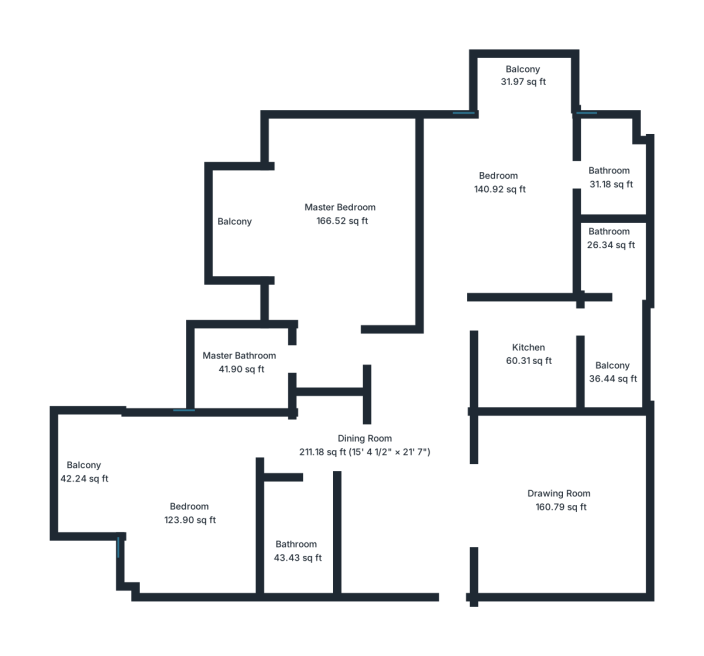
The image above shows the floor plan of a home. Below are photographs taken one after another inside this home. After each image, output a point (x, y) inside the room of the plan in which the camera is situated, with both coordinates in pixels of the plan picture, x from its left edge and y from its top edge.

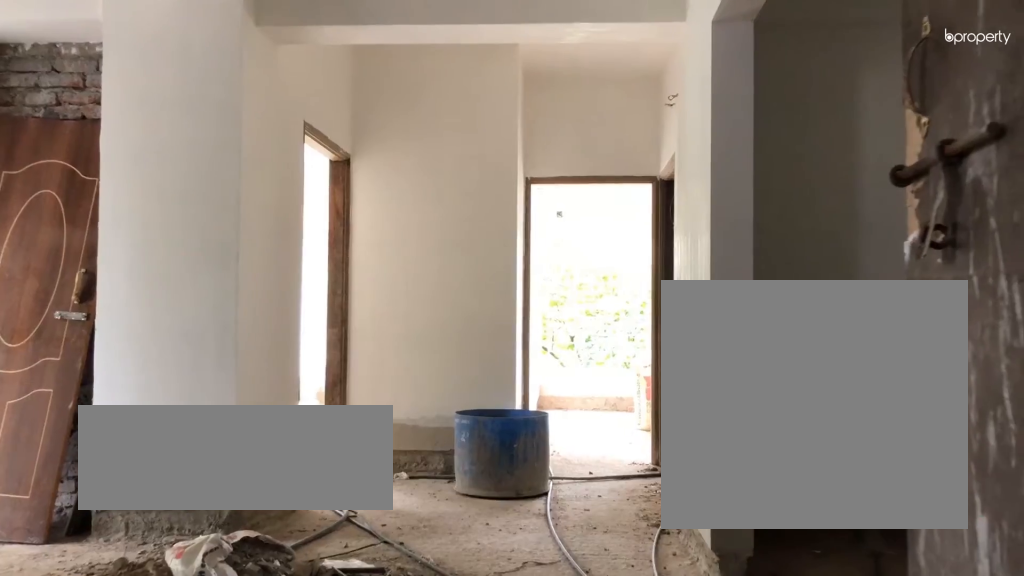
(398, 525)
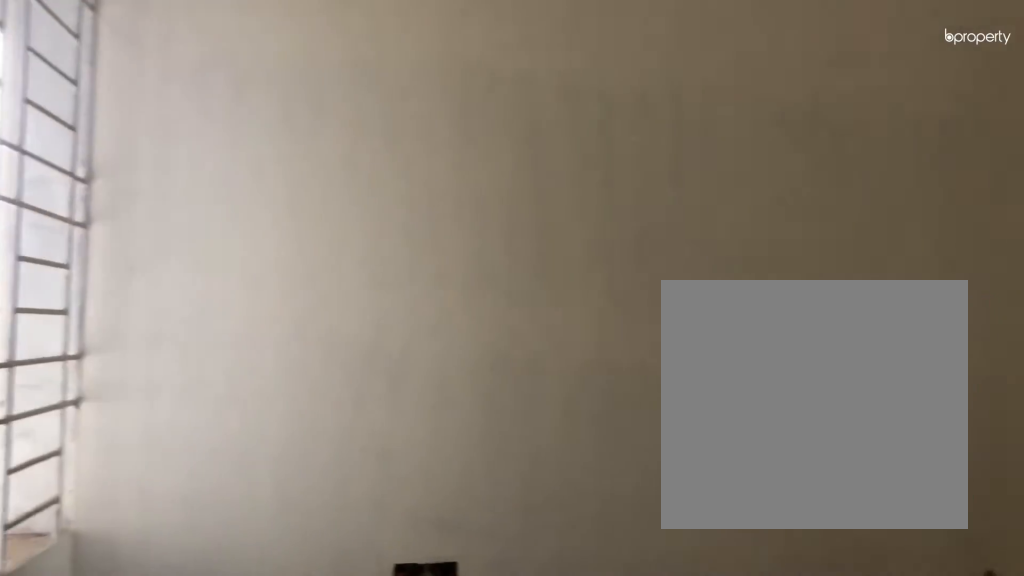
(398, 525)
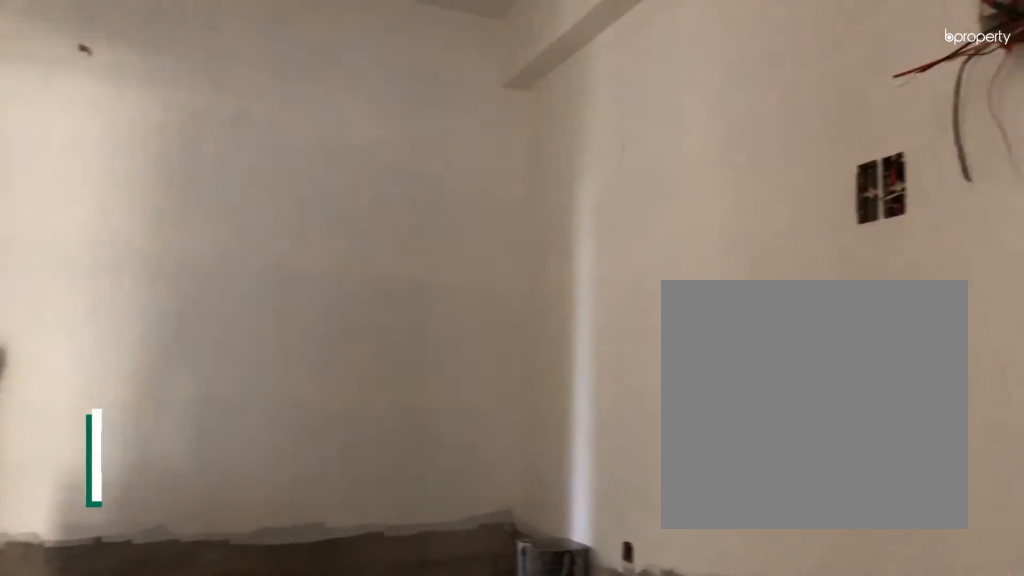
(562, 505)
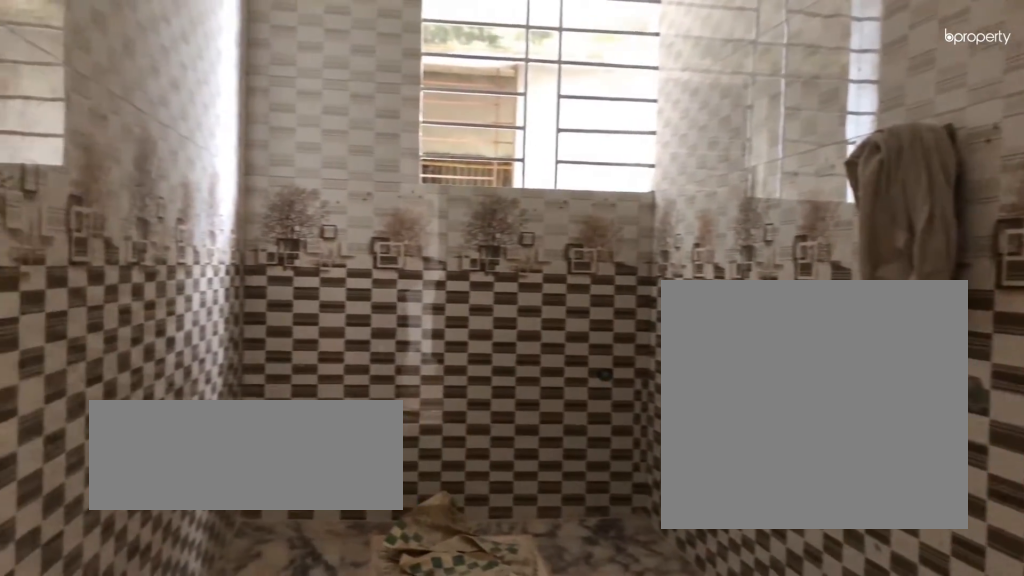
(296, 551)
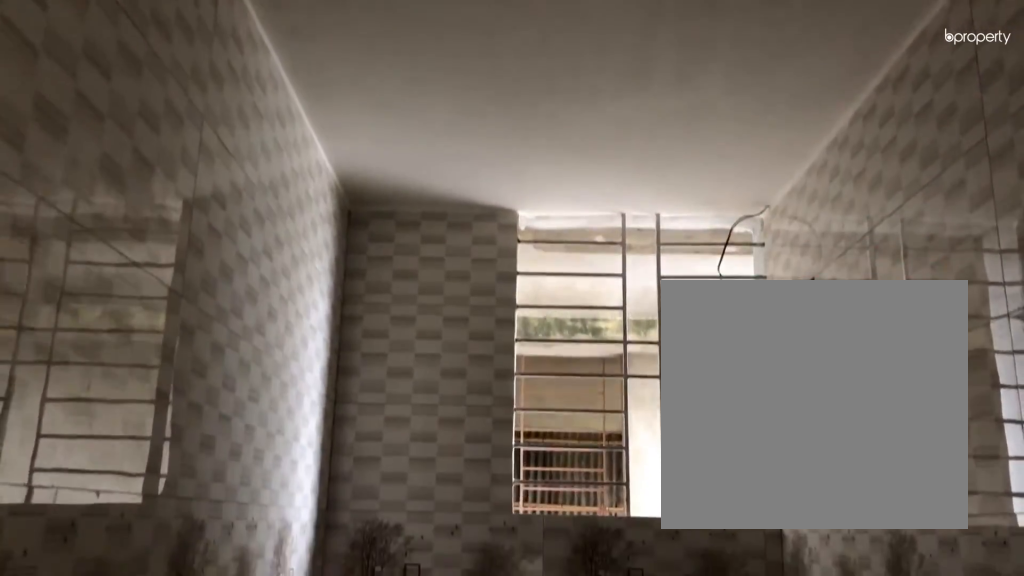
(296, 551)
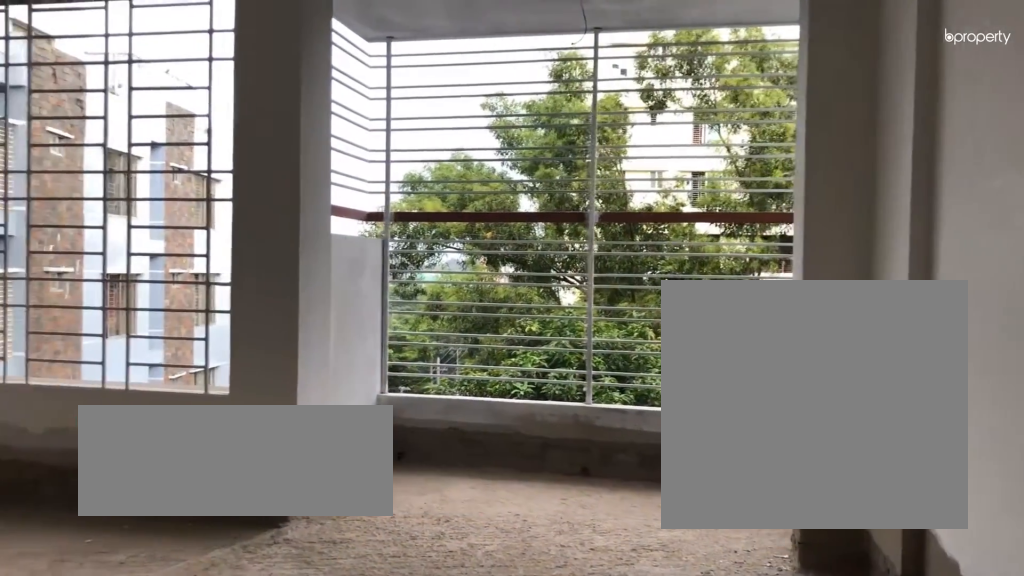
(190, 512)
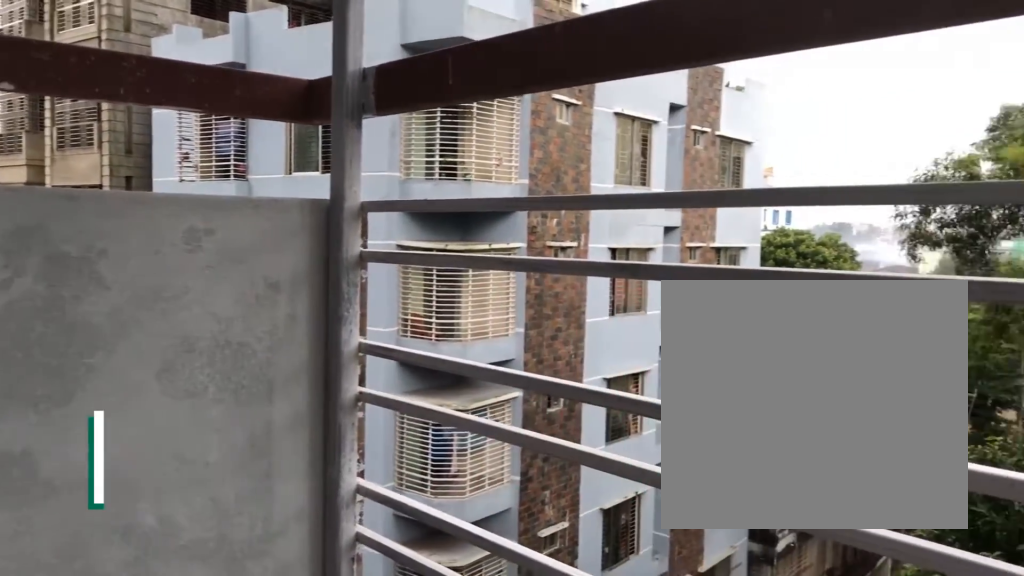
(86, 467)
